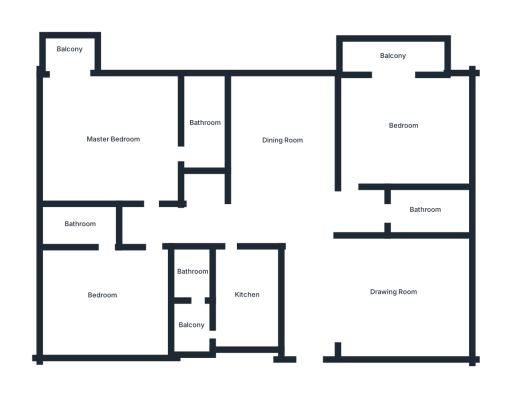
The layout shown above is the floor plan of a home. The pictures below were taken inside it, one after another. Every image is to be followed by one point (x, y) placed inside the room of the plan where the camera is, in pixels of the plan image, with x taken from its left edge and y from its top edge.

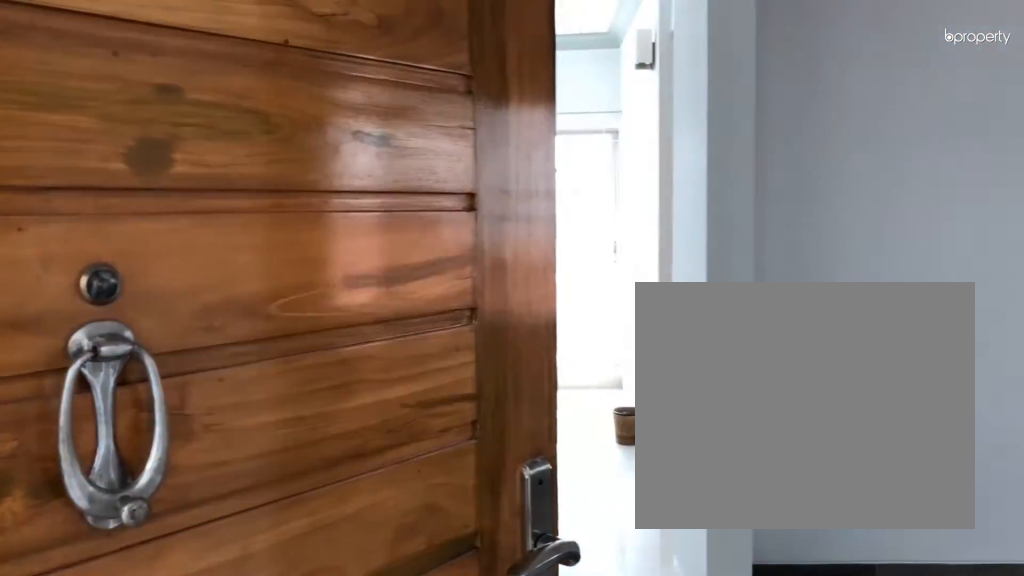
(311, 351)
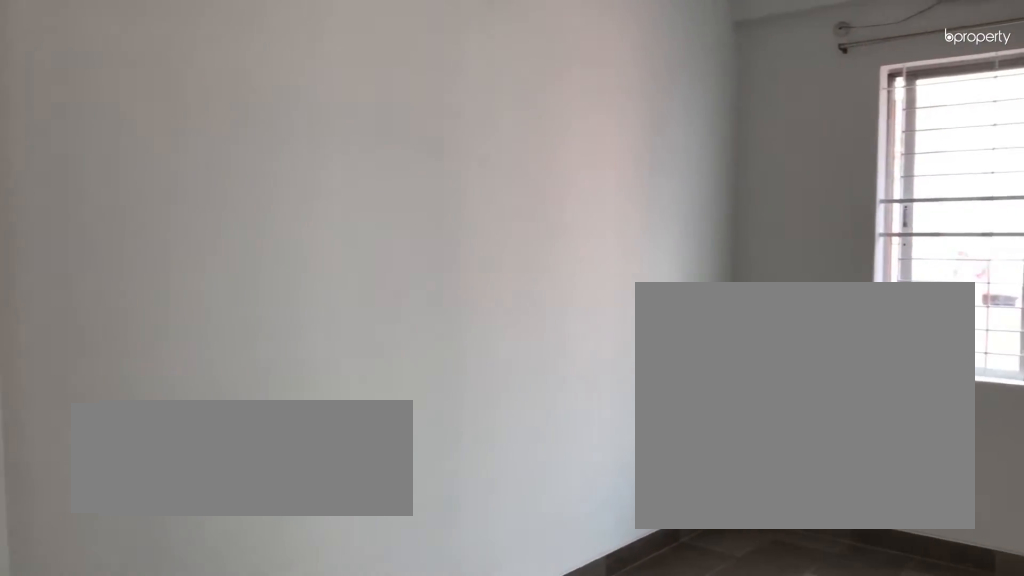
(389, 290)
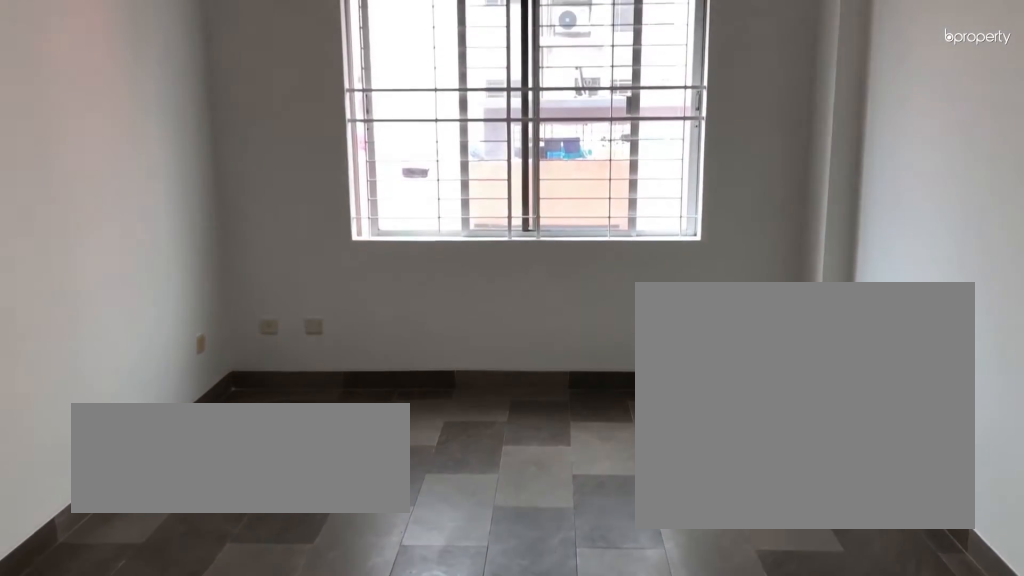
(389, 290)
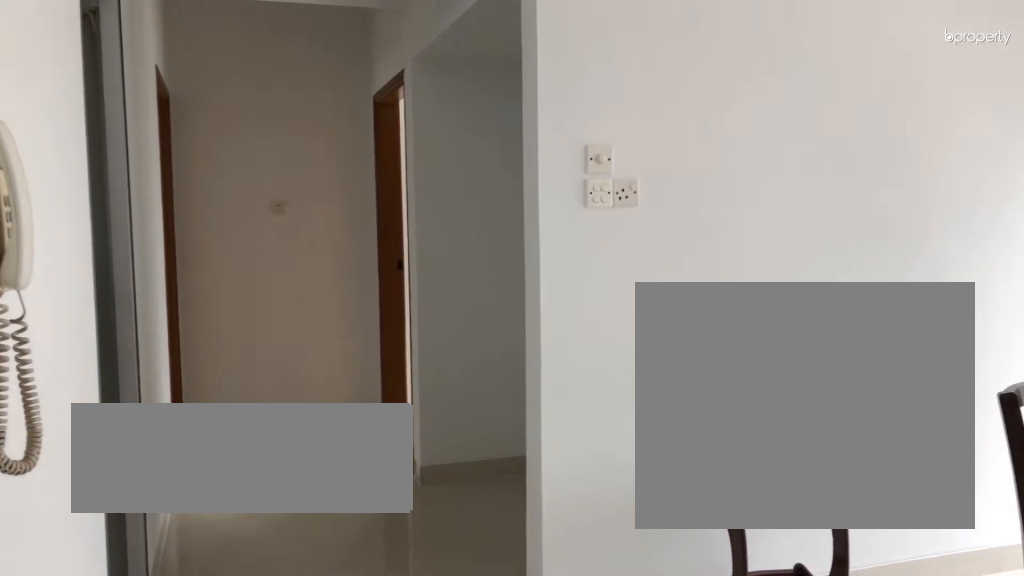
(283, 138)
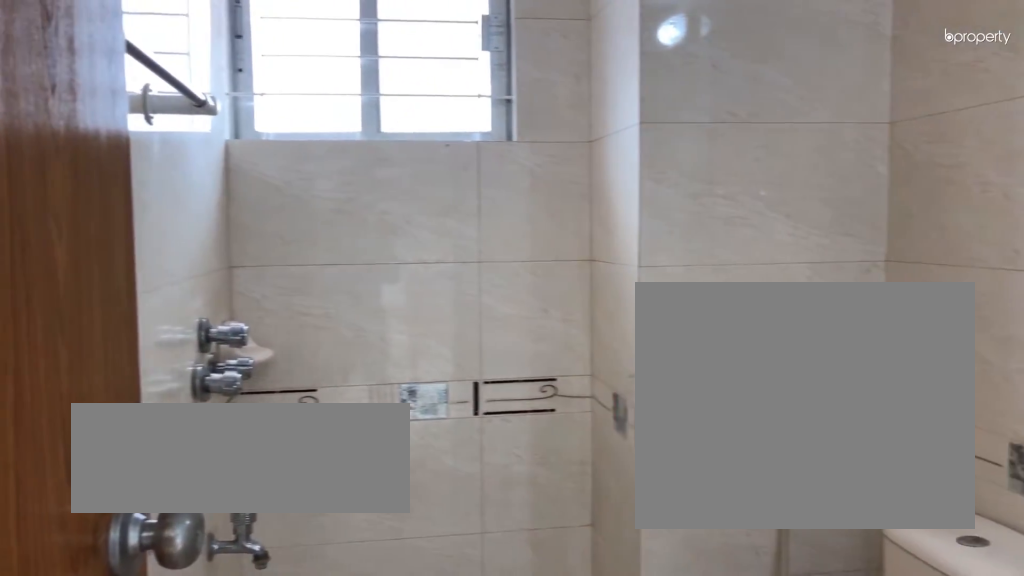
(425, 209)
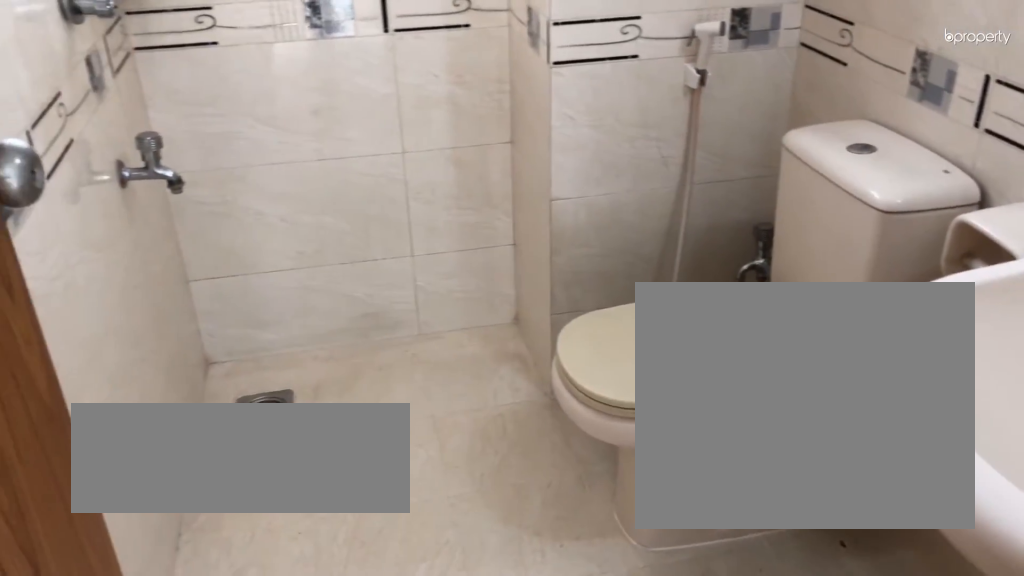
(425, 209)
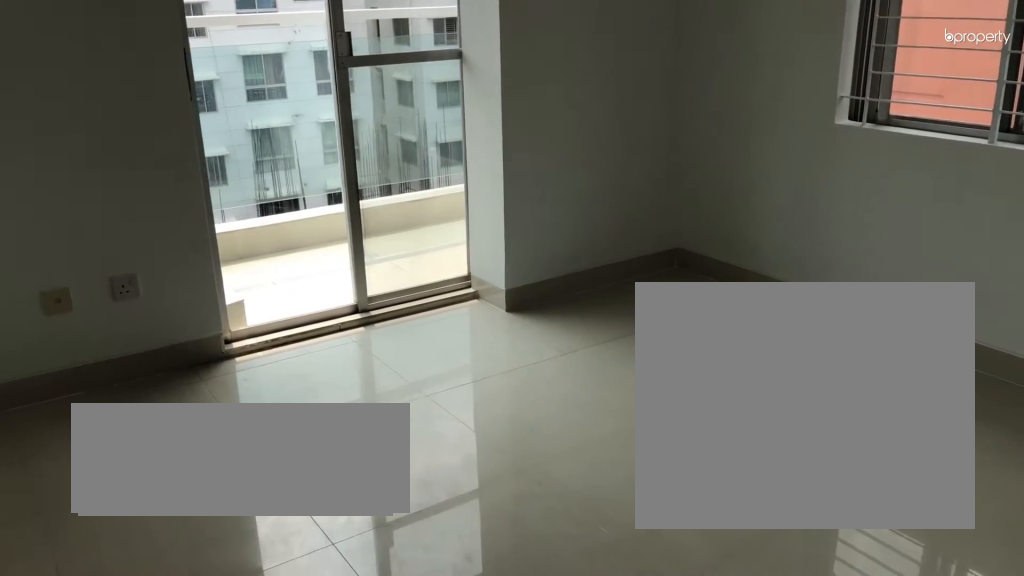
(404, 125)
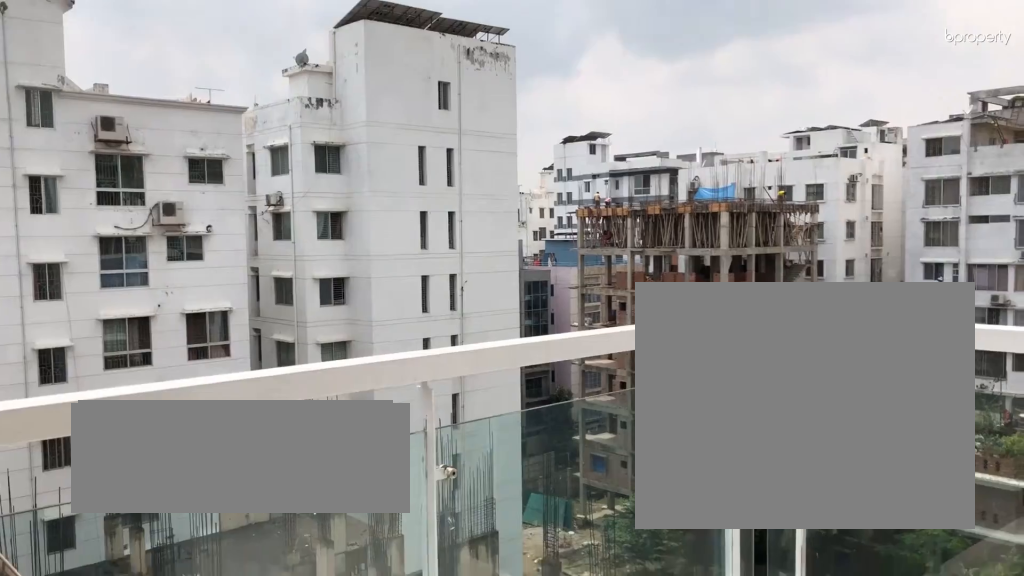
(393, 55)
